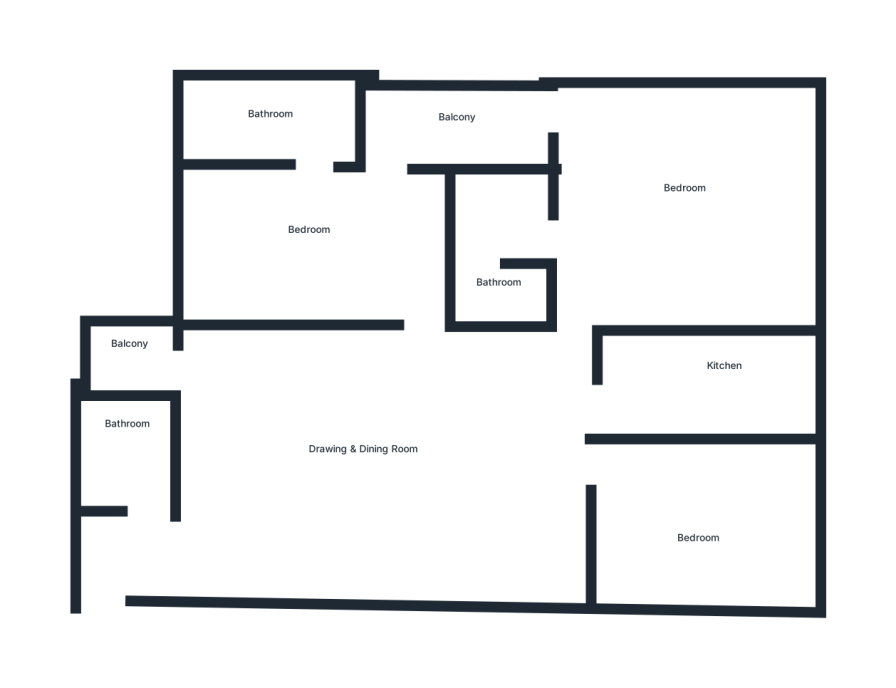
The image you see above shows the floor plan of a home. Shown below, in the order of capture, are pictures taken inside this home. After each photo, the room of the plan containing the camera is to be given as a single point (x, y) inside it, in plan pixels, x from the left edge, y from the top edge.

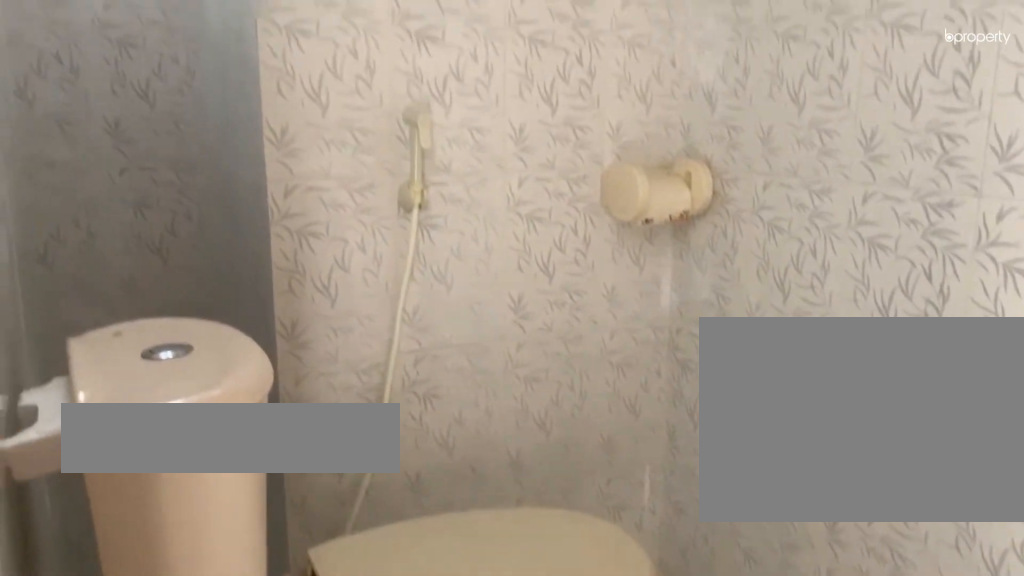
(284, 115)
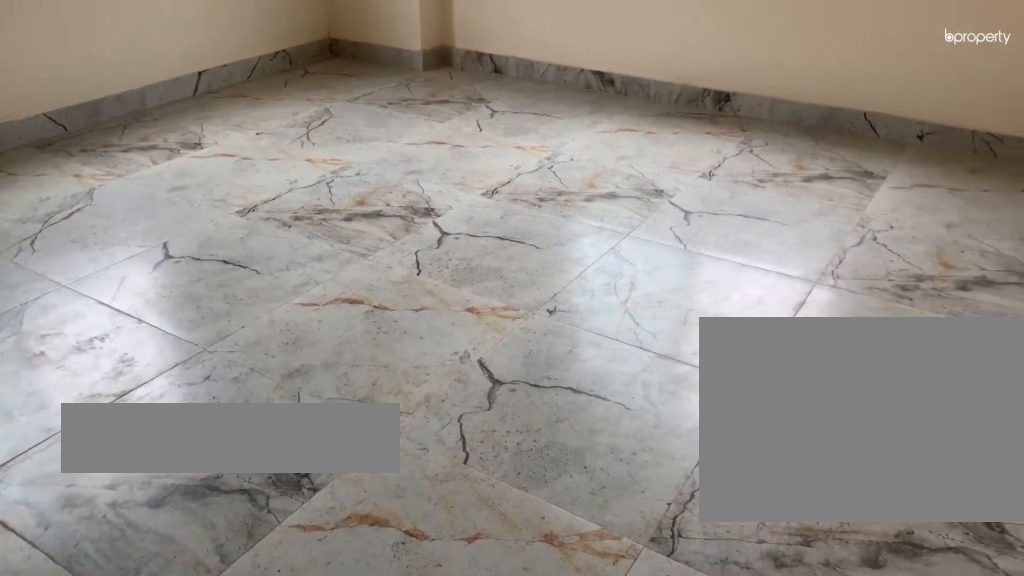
(656, 218)
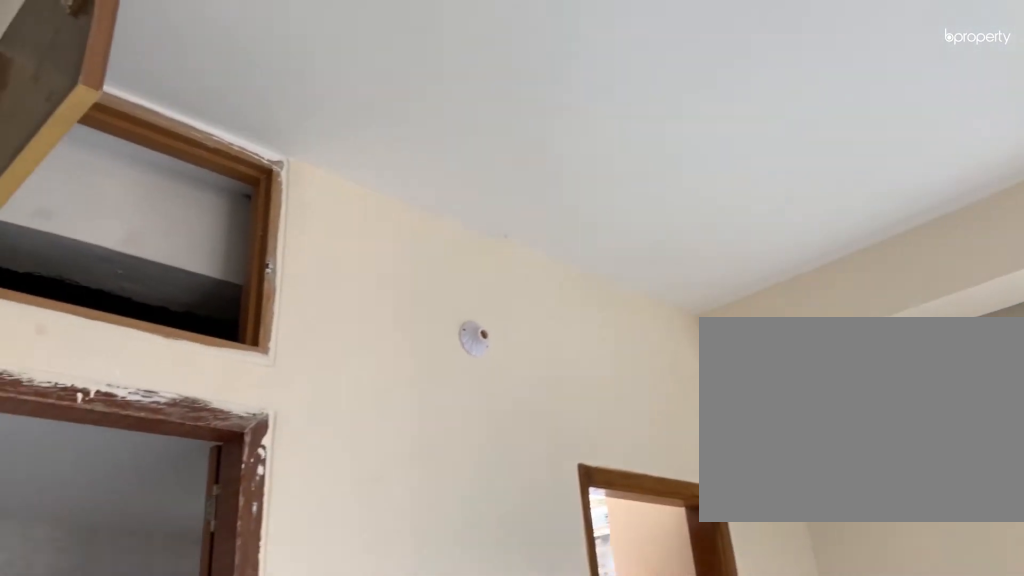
(656, 218)
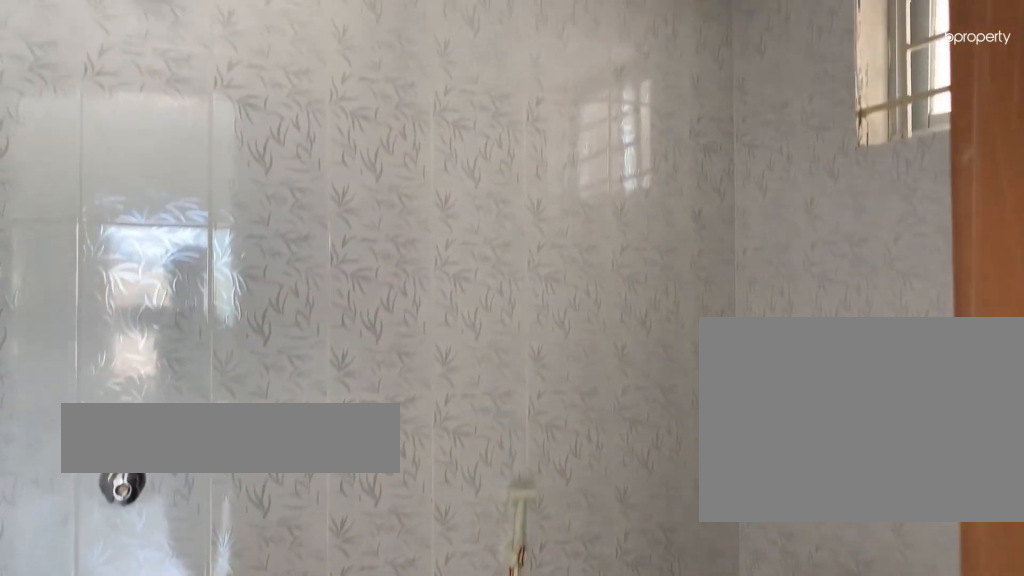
(498, 246)
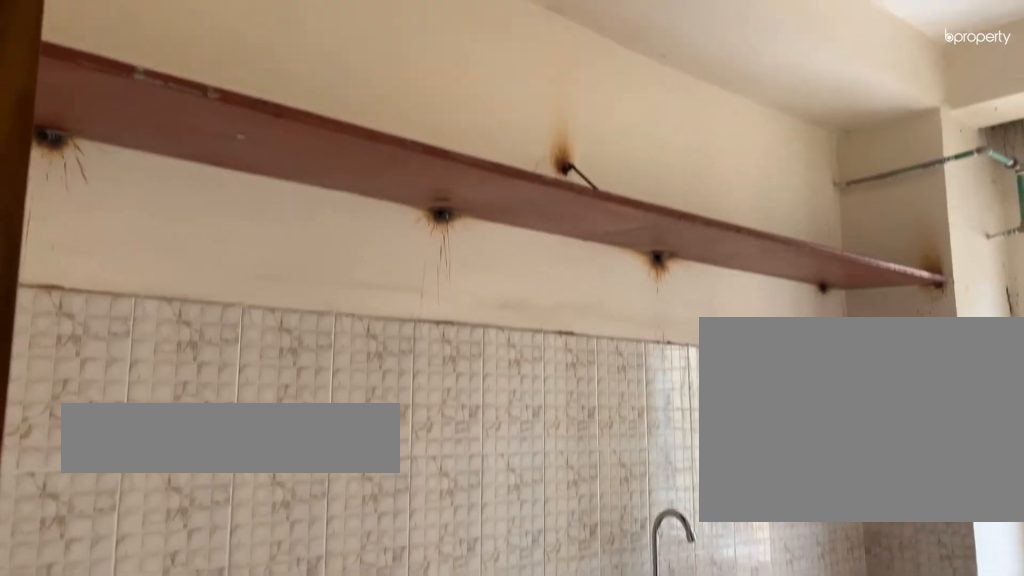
(686, 397)
